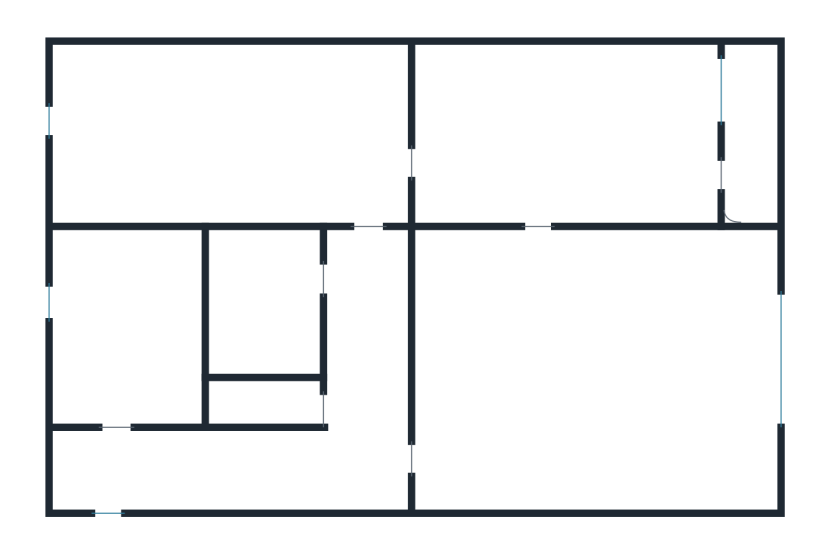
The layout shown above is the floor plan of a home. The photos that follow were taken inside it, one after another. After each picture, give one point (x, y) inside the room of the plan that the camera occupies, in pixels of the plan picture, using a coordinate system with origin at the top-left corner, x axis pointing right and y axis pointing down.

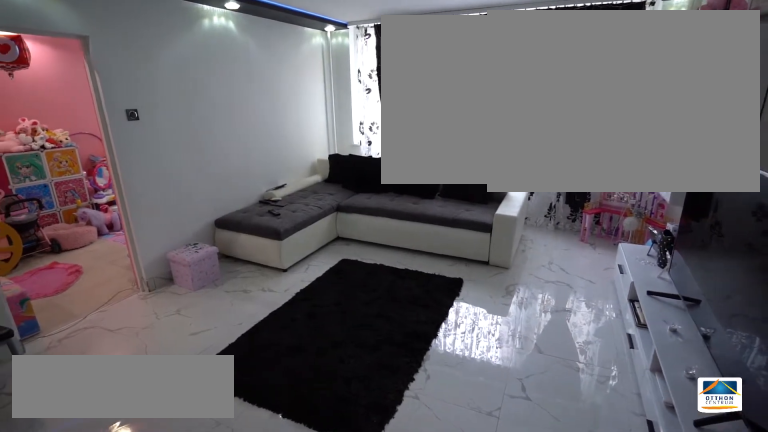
(590, 370)
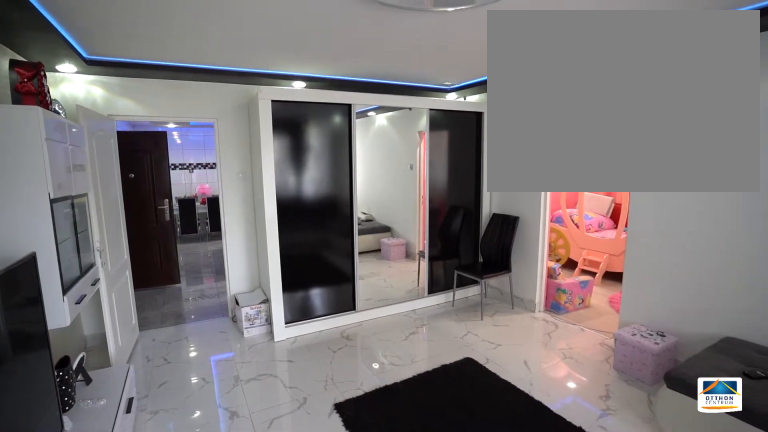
(590, 371)
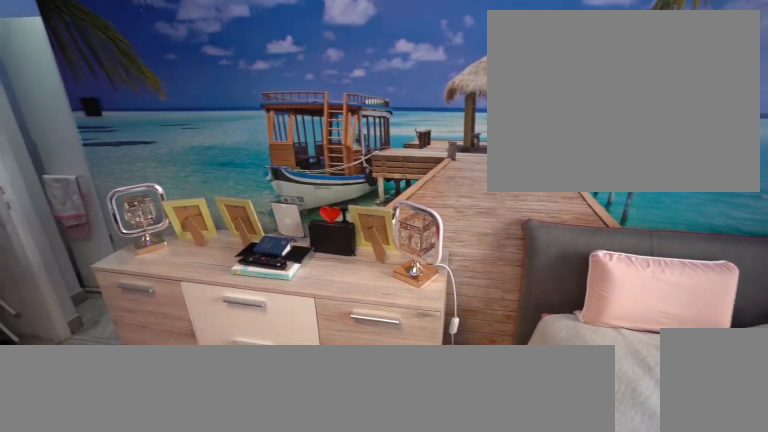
(227, 143)
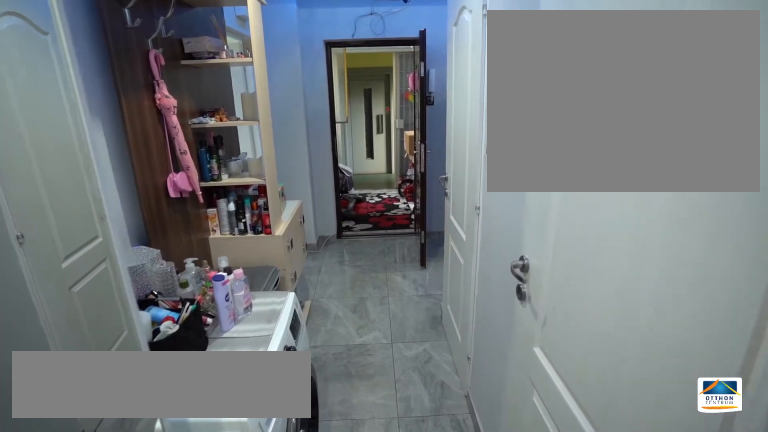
(370, 367)
